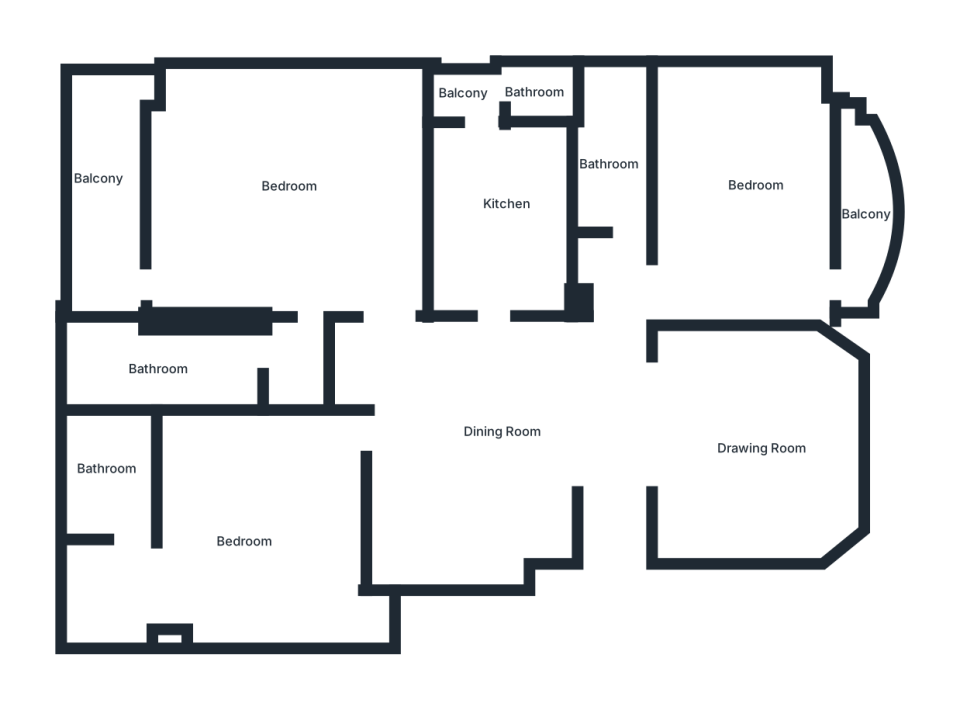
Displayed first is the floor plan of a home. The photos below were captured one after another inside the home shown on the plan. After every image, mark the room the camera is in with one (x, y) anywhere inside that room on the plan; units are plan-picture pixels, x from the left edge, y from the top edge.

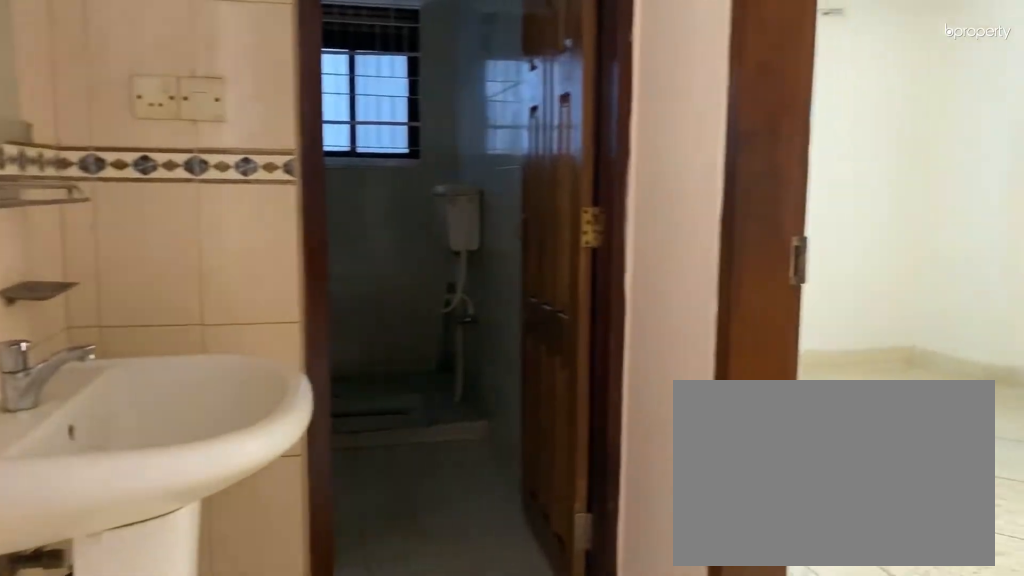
(611, 284)
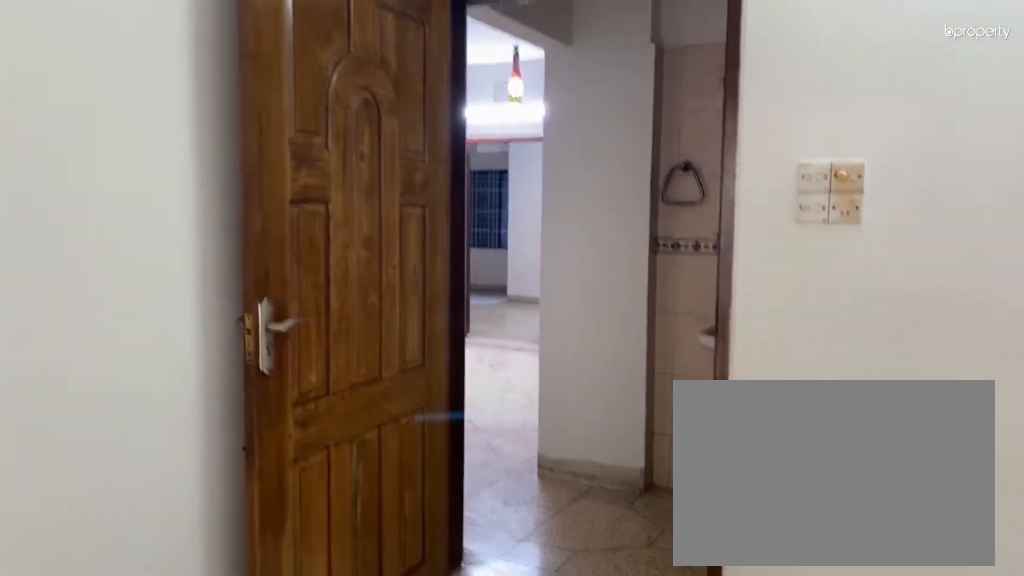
(742, 184)
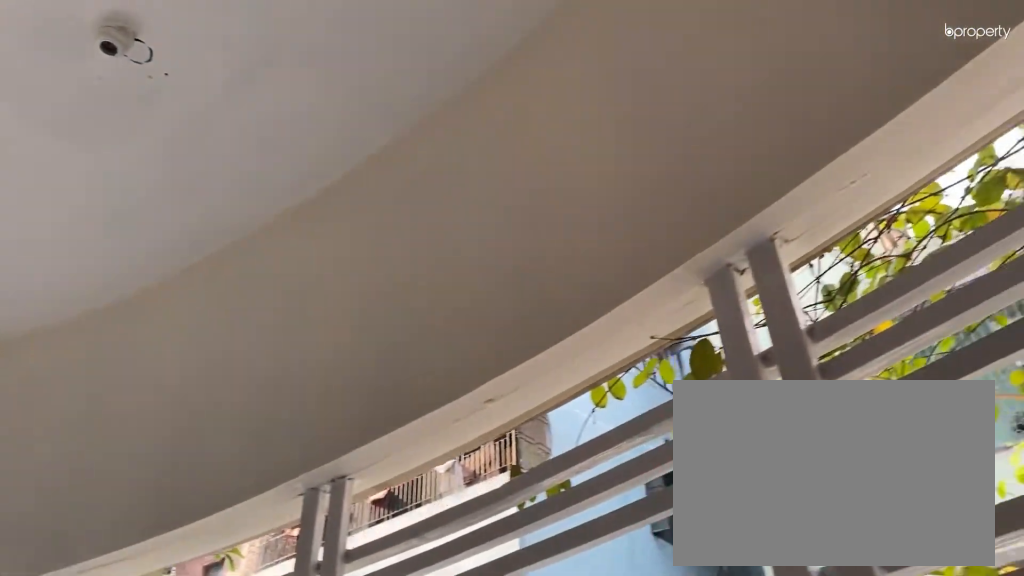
(860, 219)
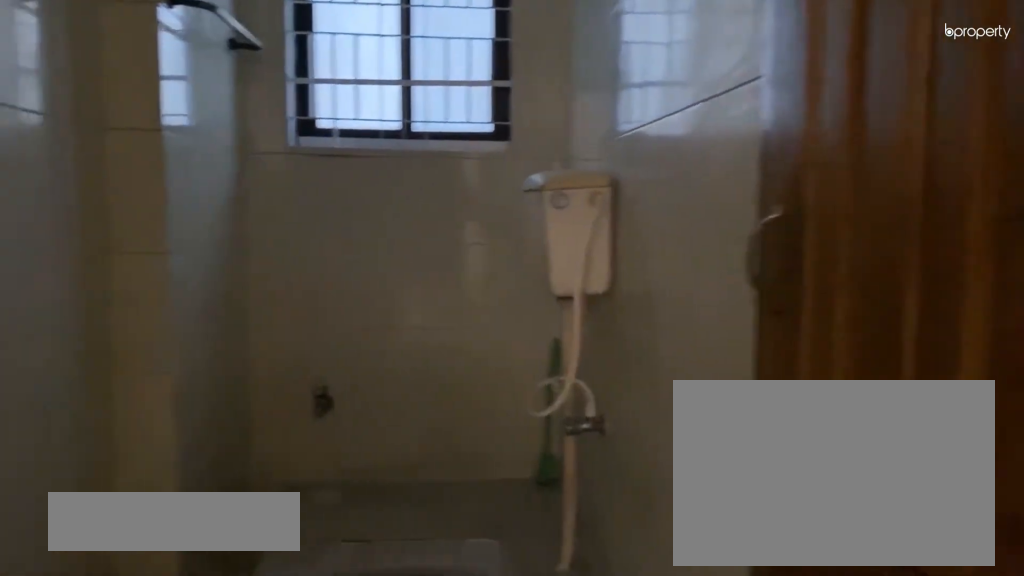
(605, 179)
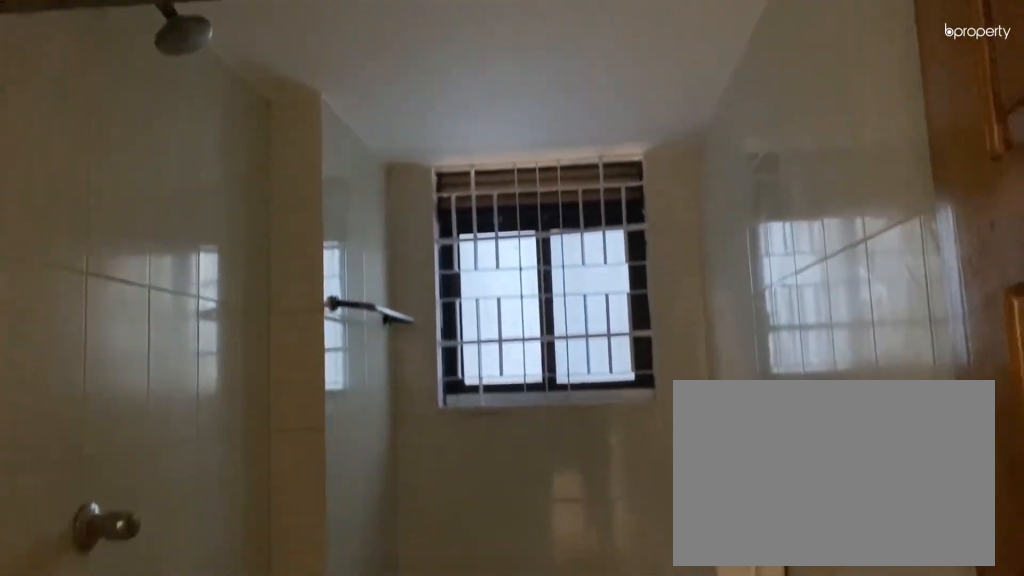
(605, 179)
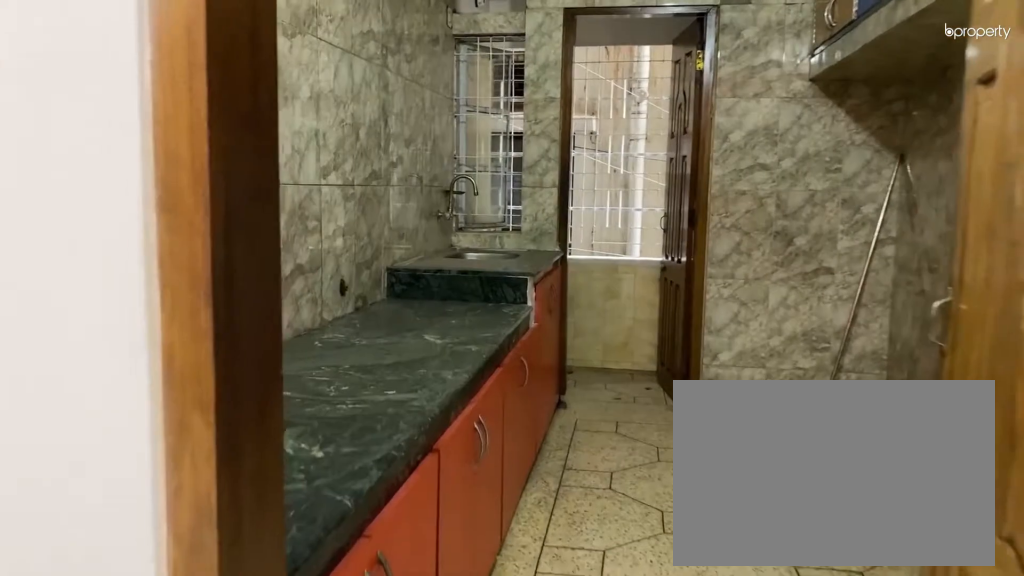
(486, 266)
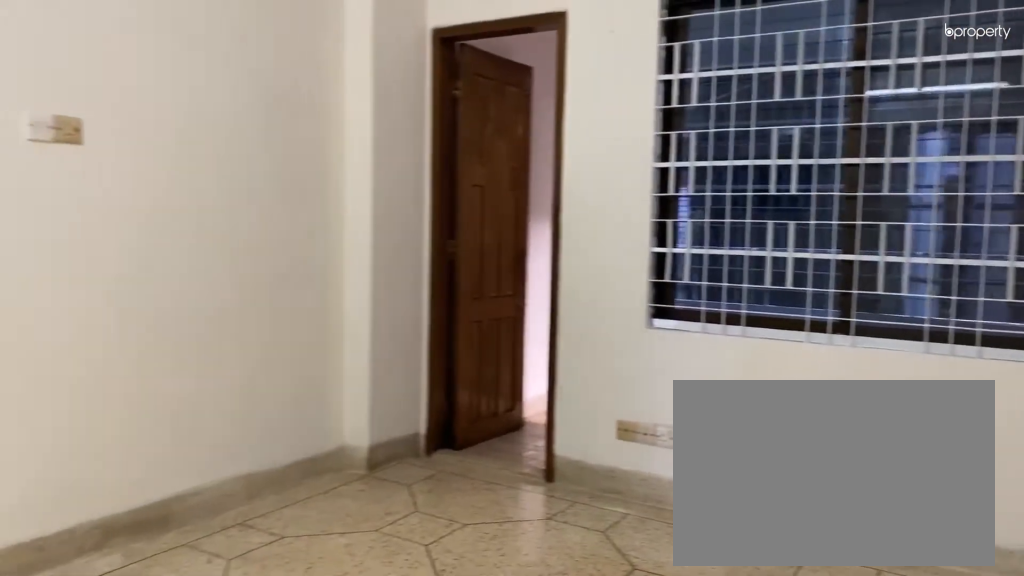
(288, 189)
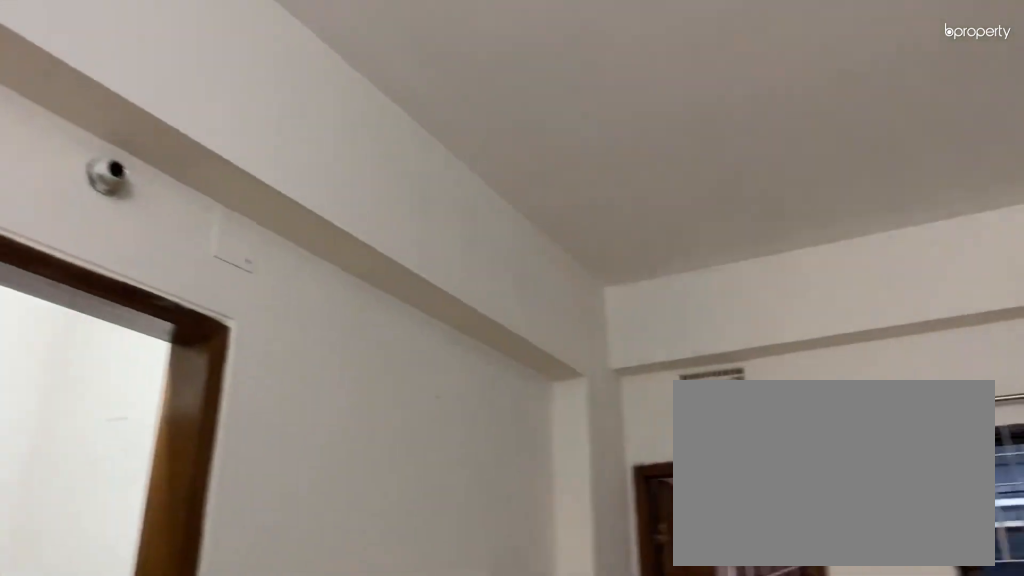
(288, 189)
